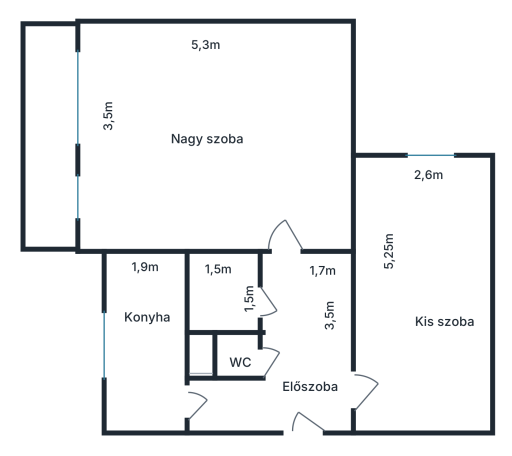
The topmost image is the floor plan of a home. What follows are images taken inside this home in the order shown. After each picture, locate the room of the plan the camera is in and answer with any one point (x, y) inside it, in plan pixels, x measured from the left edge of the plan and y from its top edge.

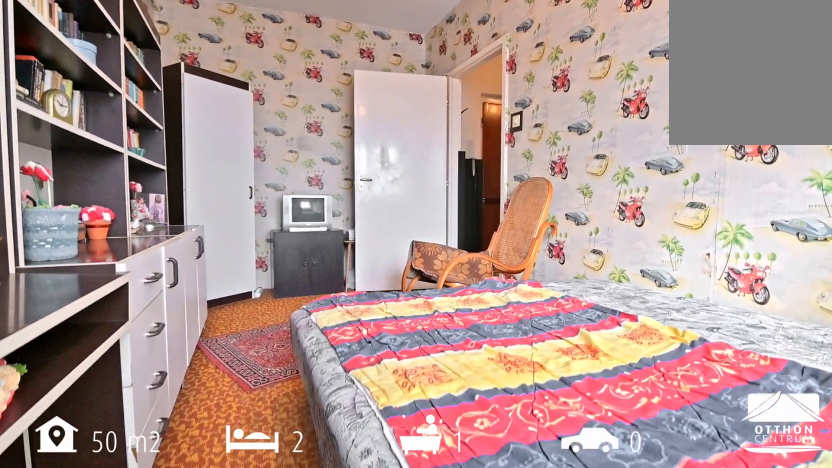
(437, 327)
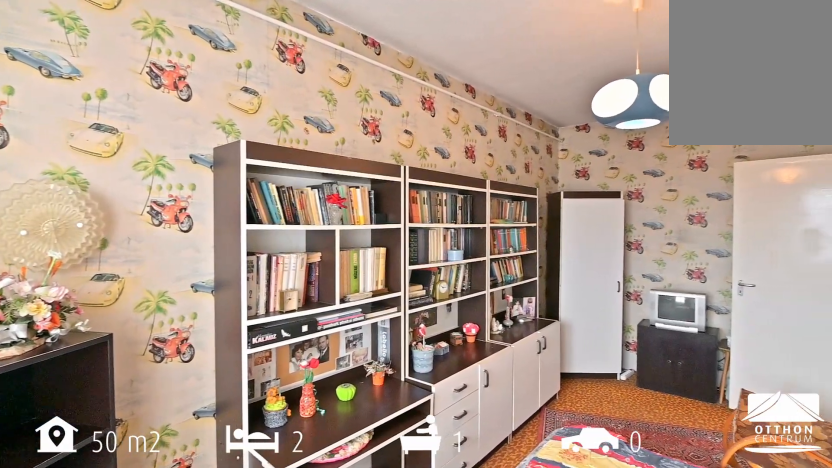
(437, 327)
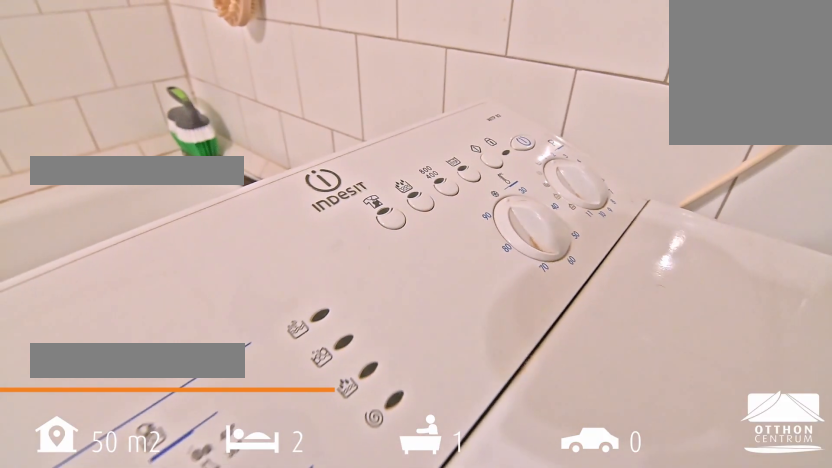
(224, 293)
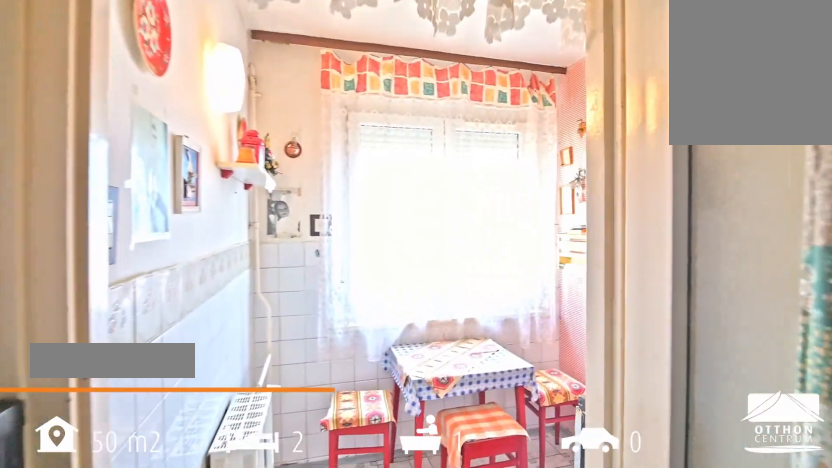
(148, 335)
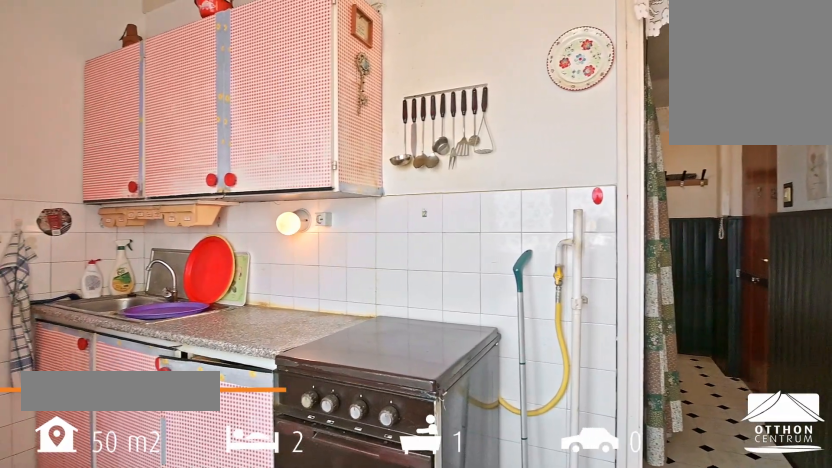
(149, 335)
